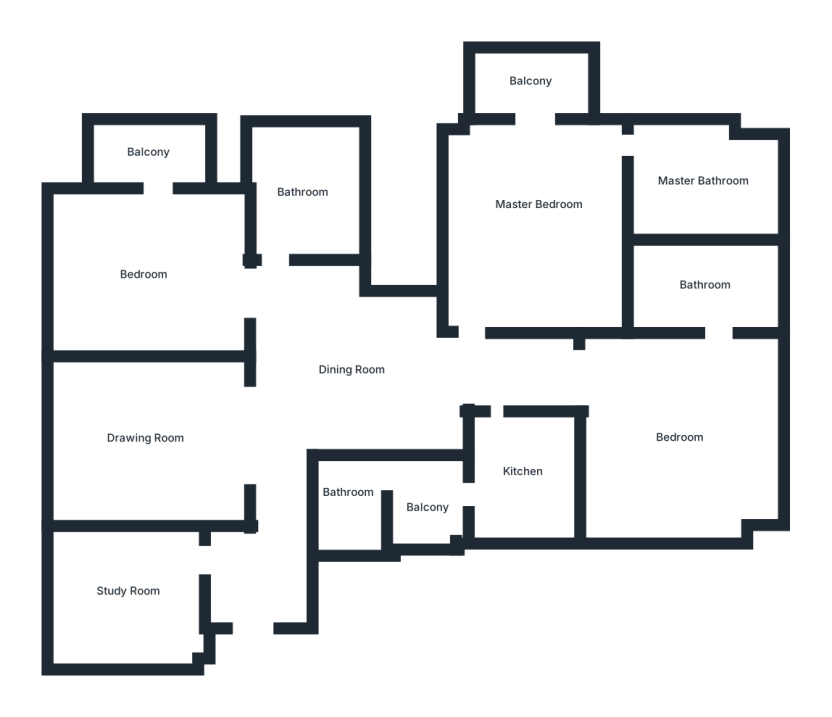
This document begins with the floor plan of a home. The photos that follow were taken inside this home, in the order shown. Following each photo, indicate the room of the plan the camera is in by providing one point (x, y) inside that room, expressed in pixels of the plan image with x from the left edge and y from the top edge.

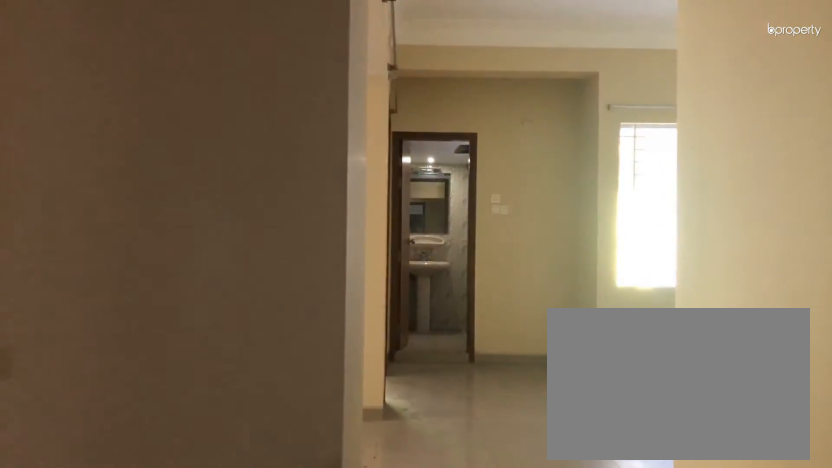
(268, 569)
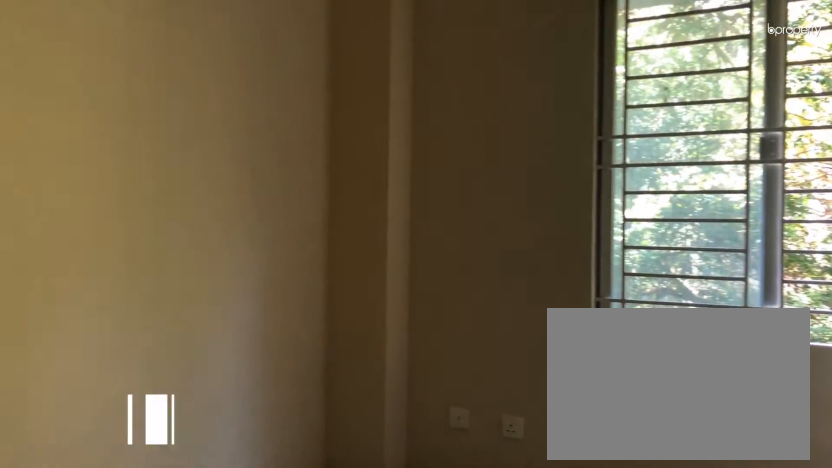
(128, 590)
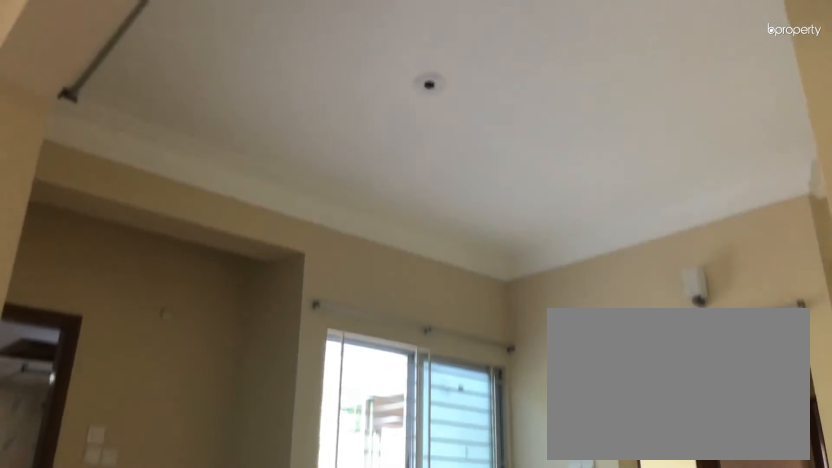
(351, 369)
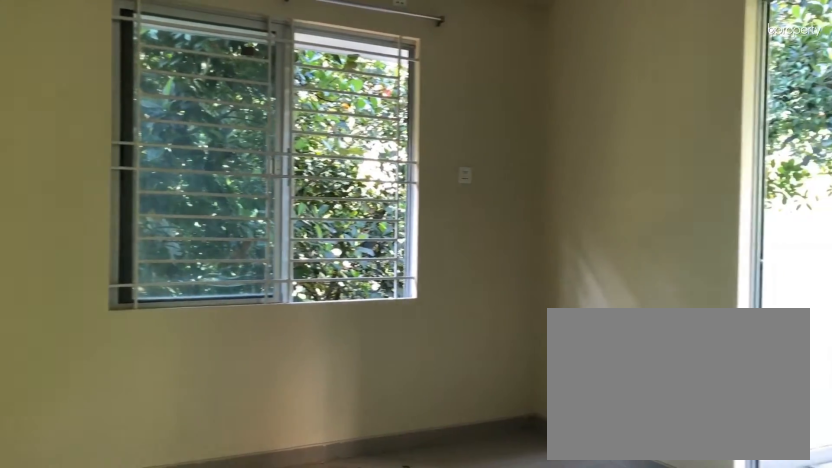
(143, 275)
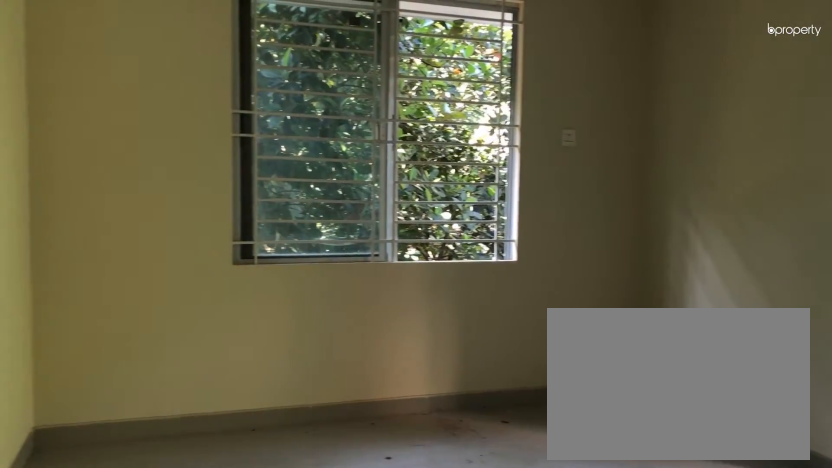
(143, 275)
